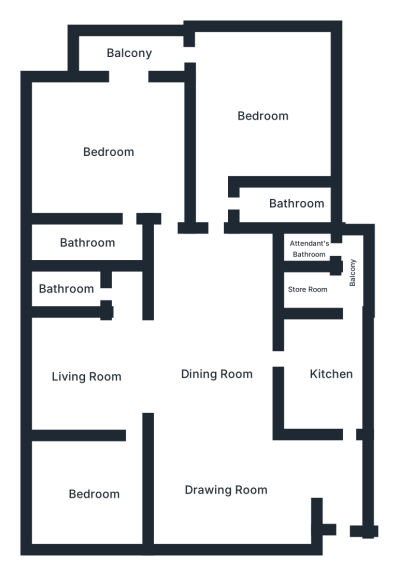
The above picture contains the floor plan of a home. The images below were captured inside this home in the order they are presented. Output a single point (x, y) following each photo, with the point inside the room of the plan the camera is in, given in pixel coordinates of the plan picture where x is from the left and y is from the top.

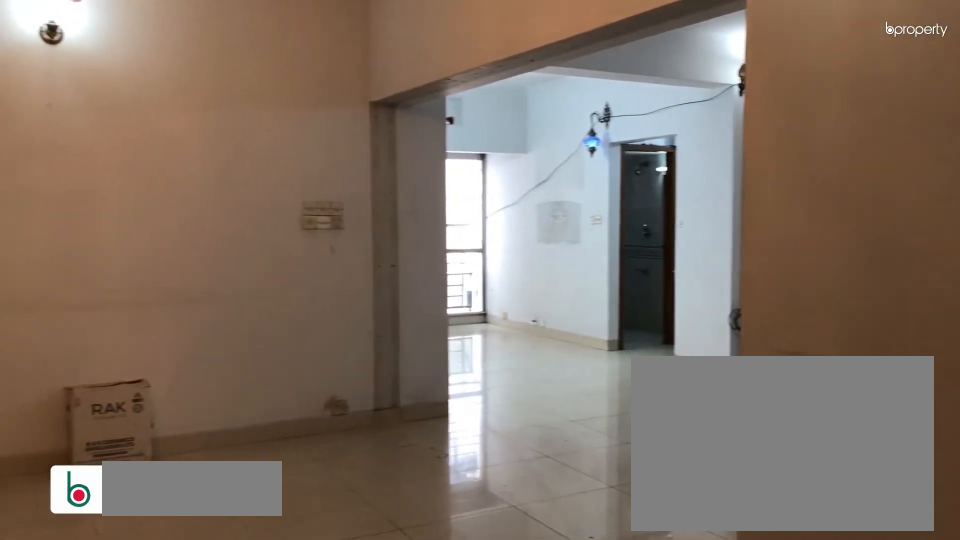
(226, 486)
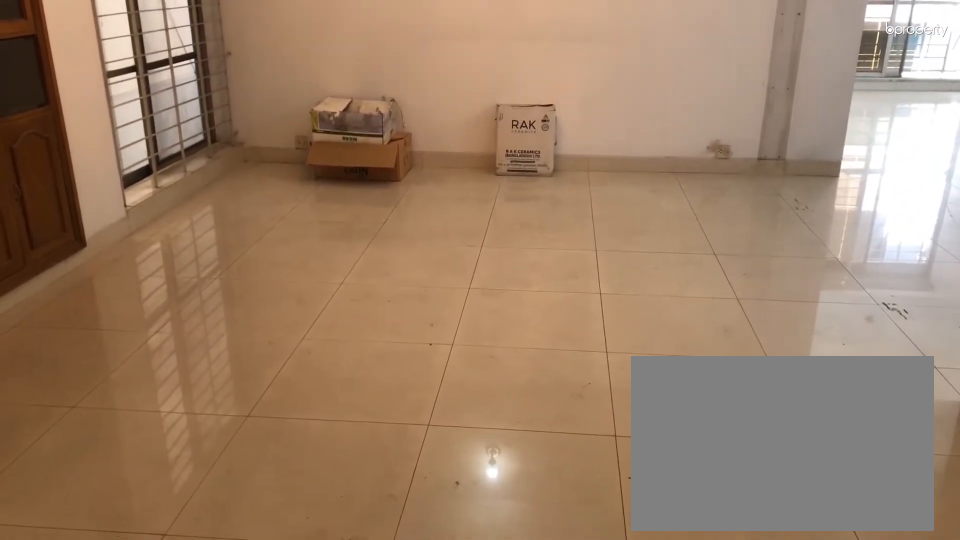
(226, 486)
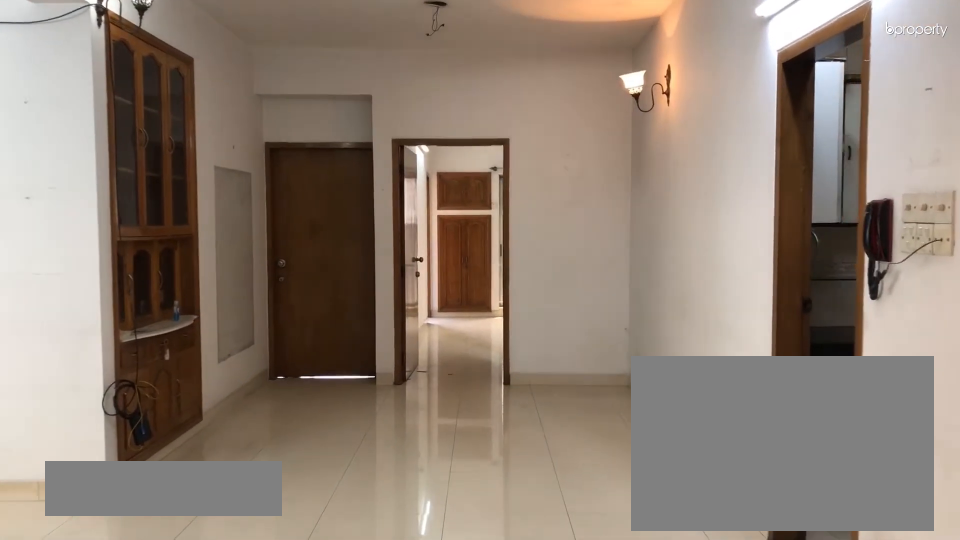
(220, 371)
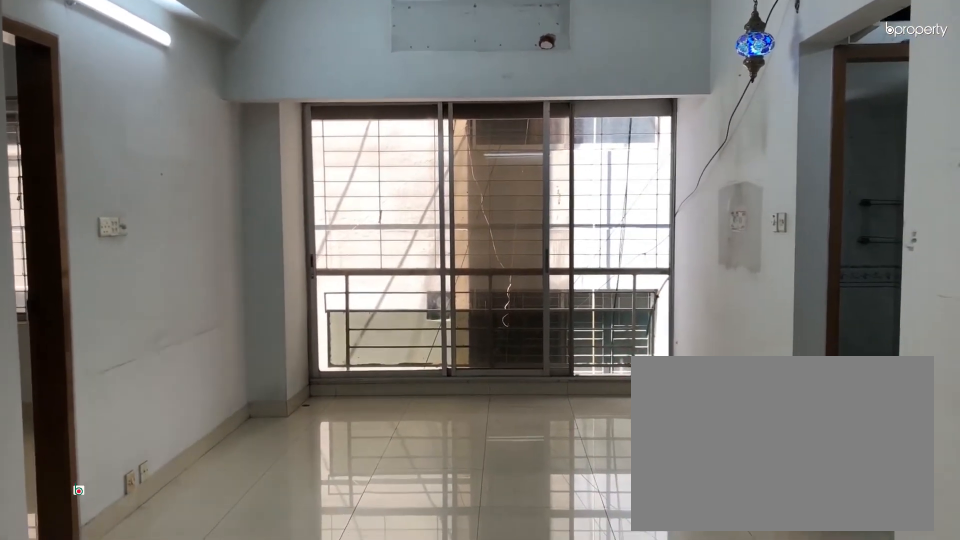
(82, 371)
